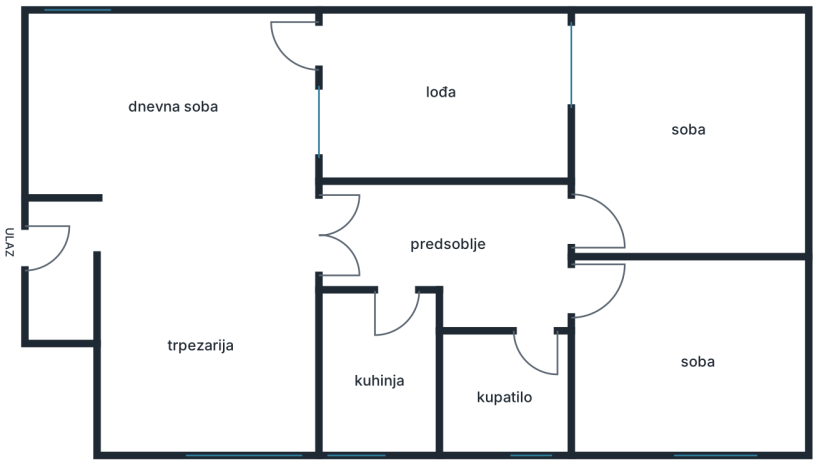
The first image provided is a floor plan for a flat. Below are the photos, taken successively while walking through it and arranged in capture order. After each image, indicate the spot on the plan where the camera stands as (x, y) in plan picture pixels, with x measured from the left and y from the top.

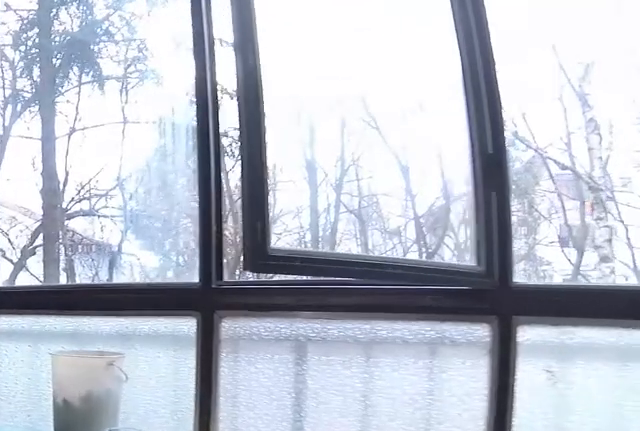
(534, 118)
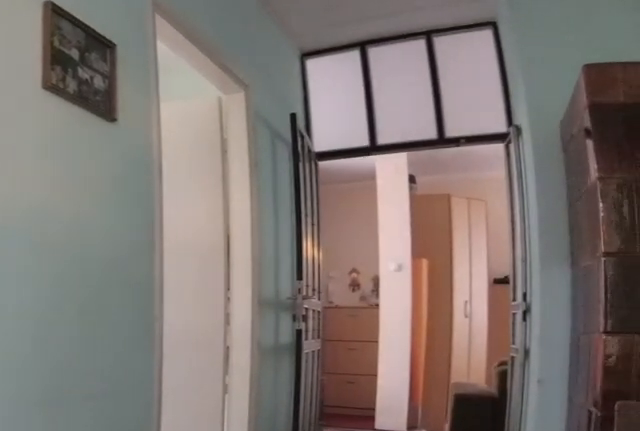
(509, 248)
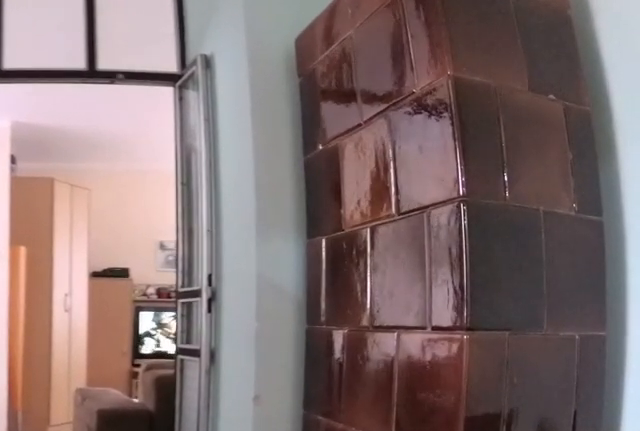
(438, 238)
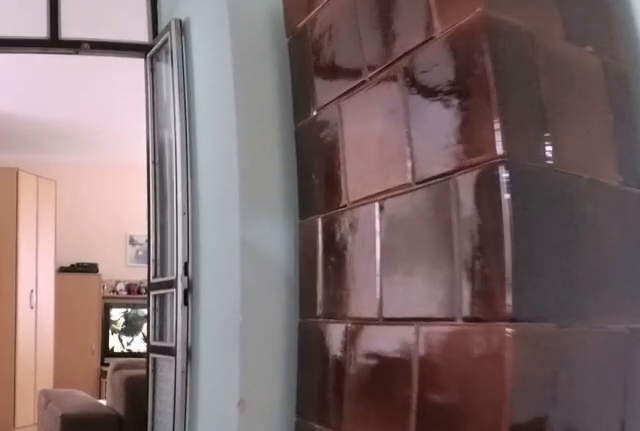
(424, 237)
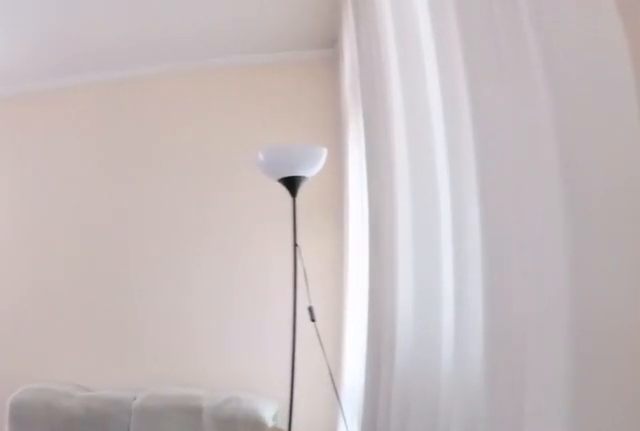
(303, 243)
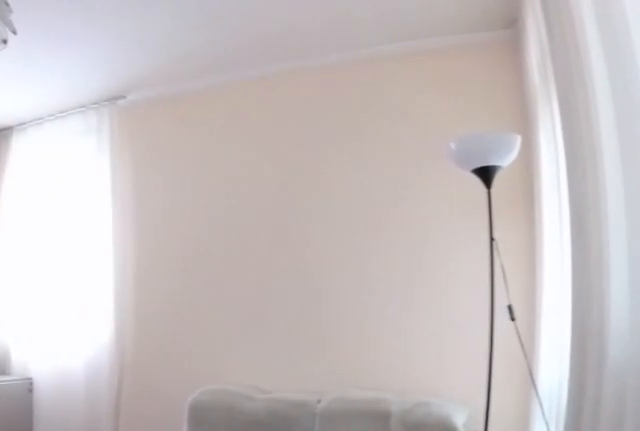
(302, 240)
